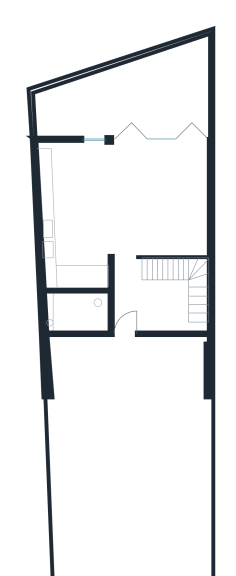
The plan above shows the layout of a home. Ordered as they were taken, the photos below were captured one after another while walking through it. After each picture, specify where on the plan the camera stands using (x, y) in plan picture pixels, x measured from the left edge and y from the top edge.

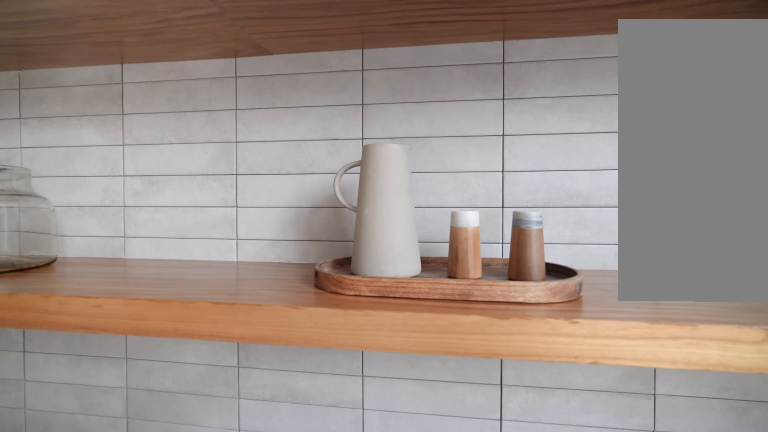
(68, 166)
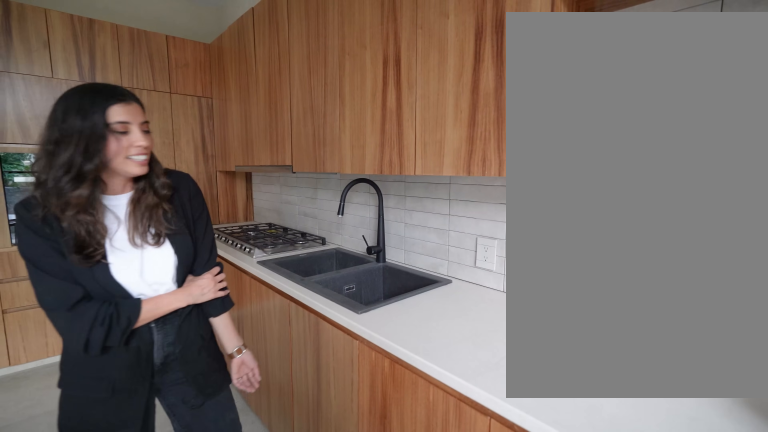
(71, 194)
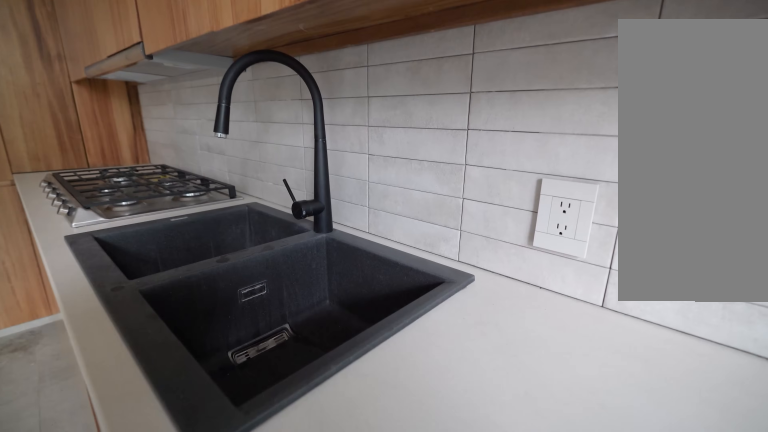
(66, 198)
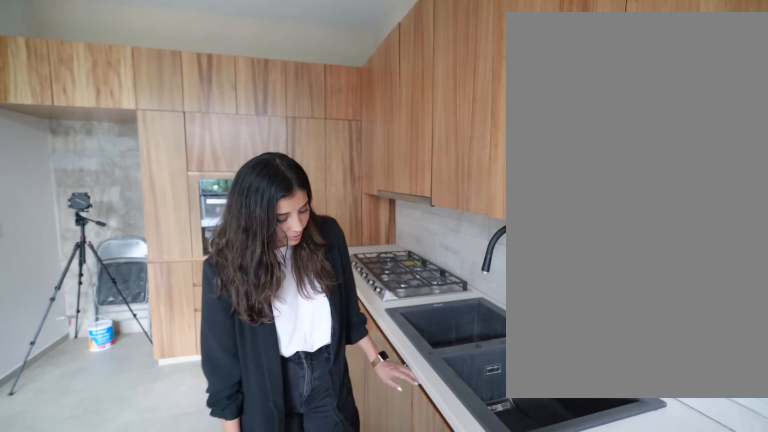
(65, 208)
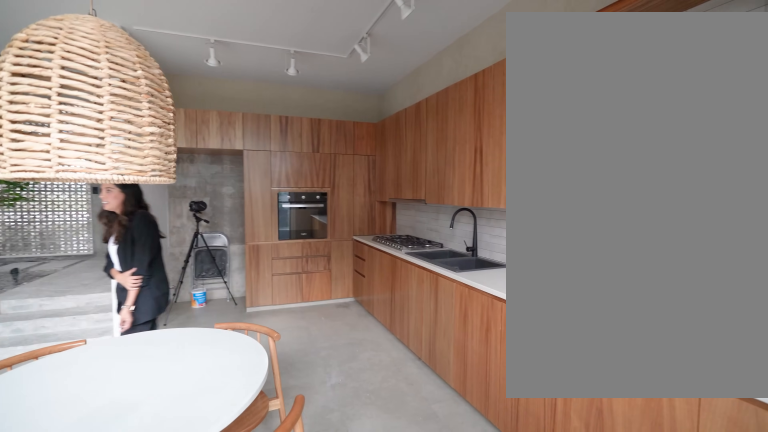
(71, 175)
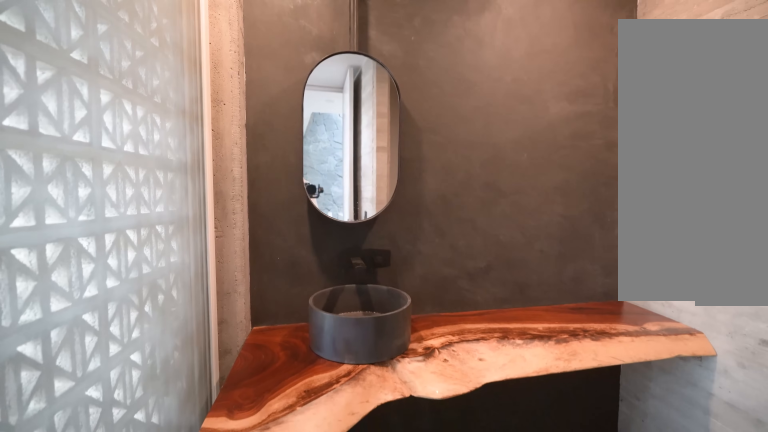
(66, 320)
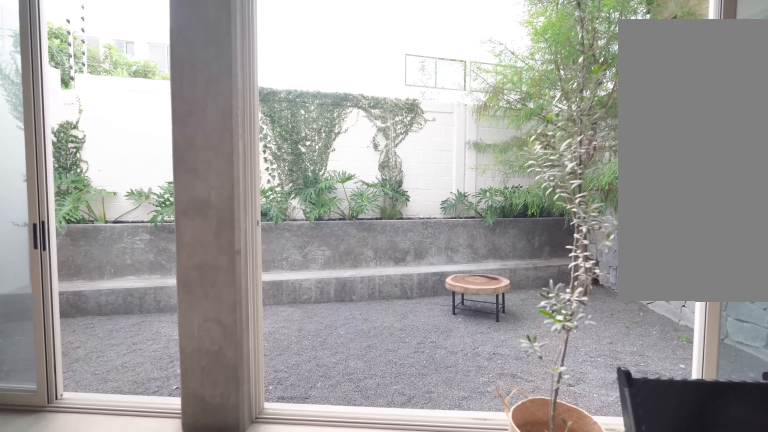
(131, 183)
